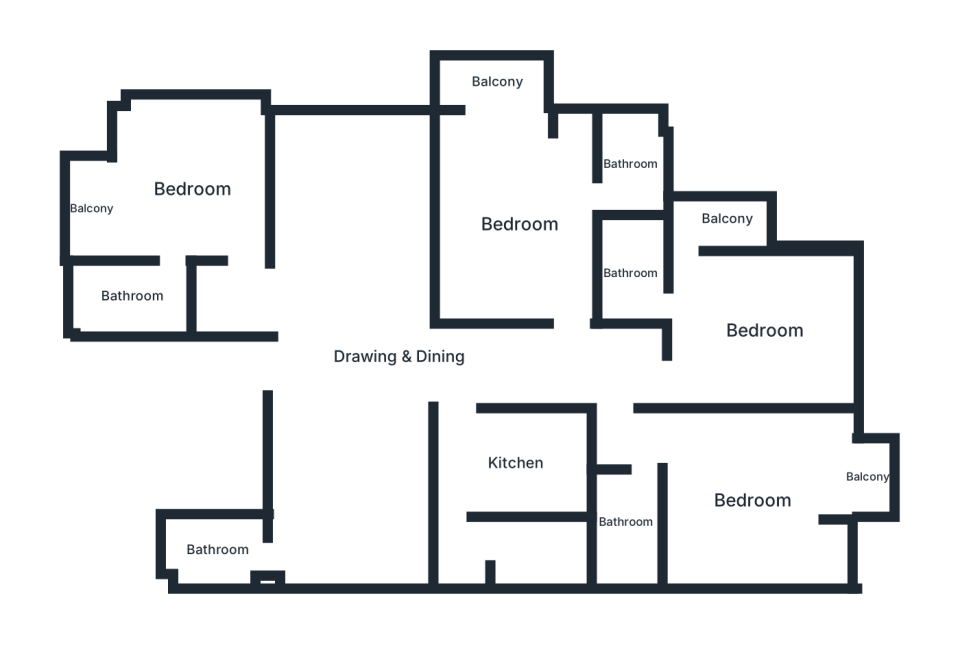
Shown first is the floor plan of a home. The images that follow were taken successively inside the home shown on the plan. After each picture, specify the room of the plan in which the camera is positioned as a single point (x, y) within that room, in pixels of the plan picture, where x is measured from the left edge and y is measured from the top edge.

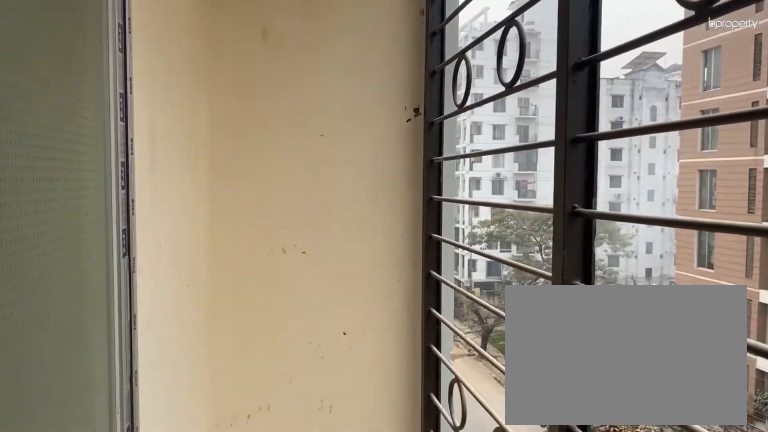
(498, 82)
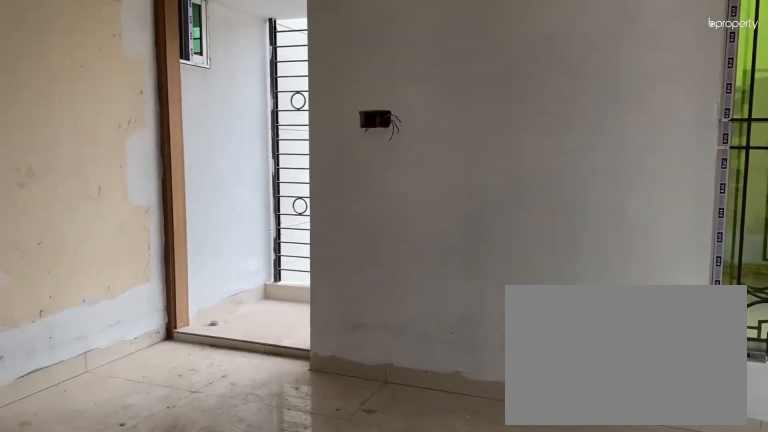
(763, 331)
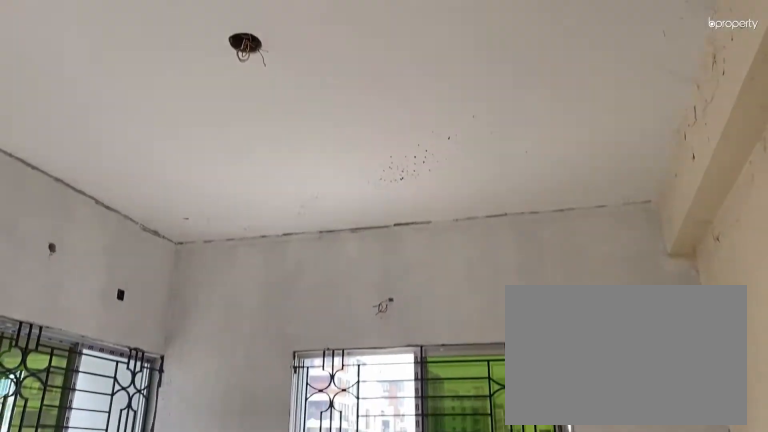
(763, 331)
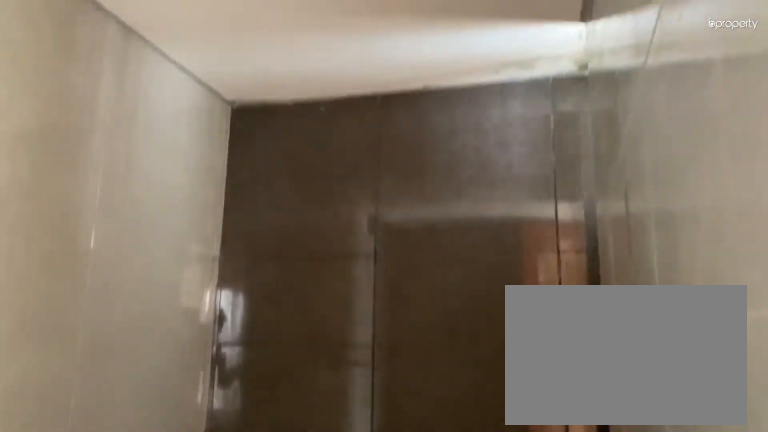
(631, 274)
